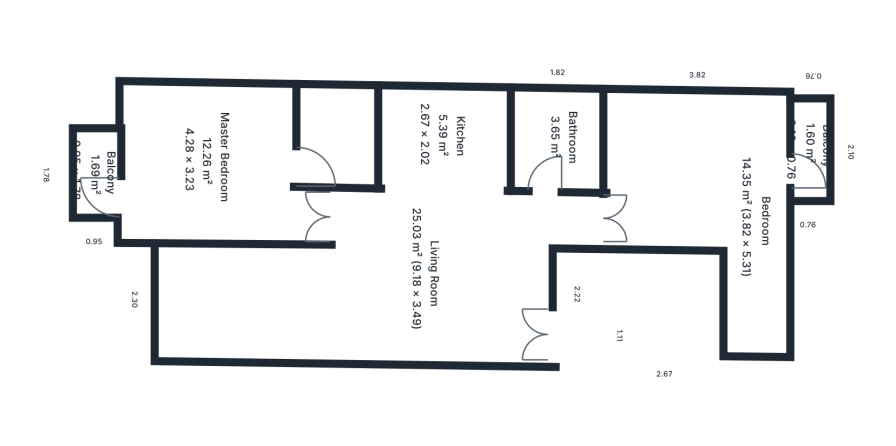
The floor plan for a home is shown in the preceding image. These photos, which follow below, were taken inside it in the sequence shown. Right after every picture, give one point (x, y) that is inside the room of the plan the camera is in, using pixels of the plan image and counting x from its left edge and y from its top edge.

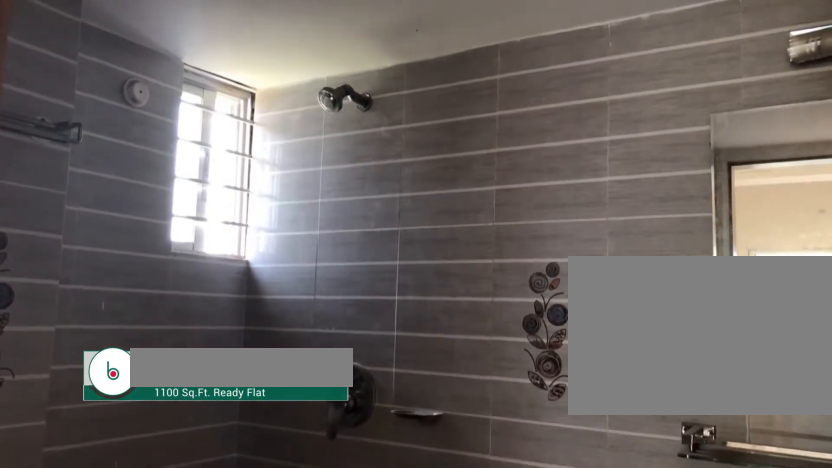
(350, 130)
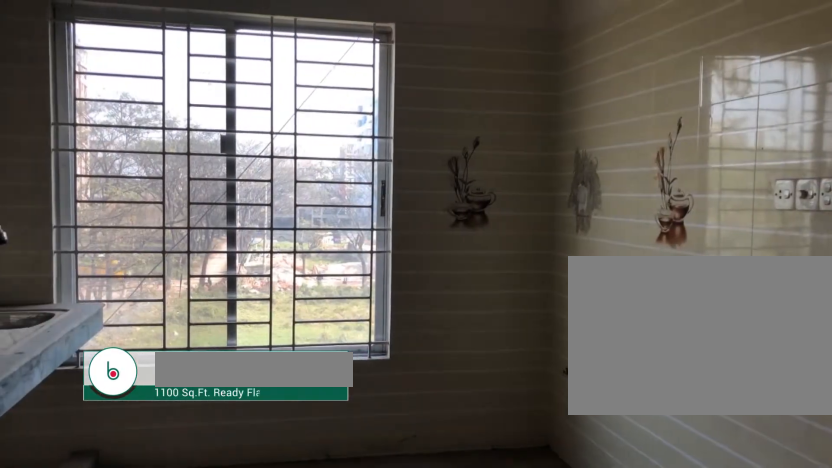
(442, 178)
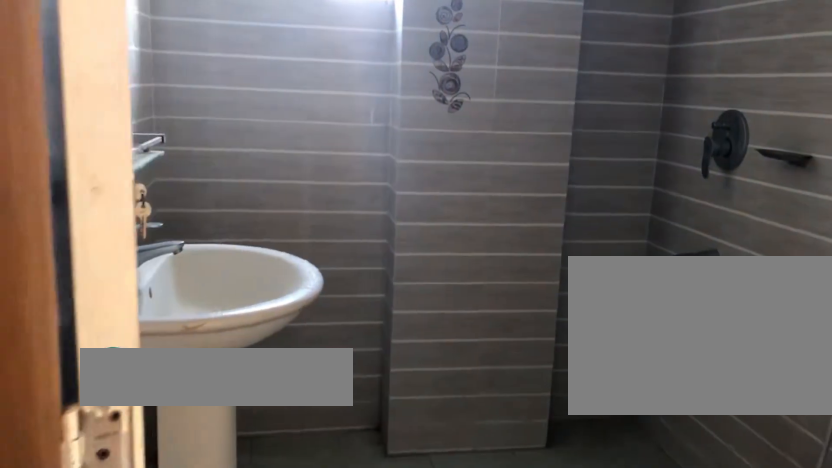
(557, 127)
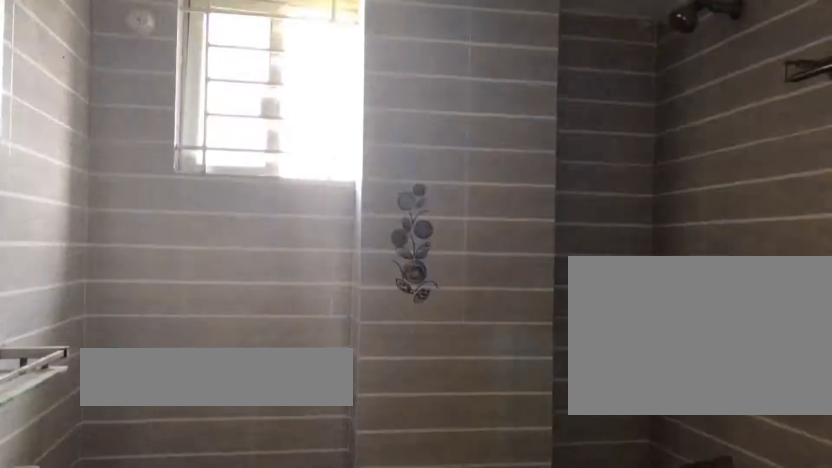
(557, 127)
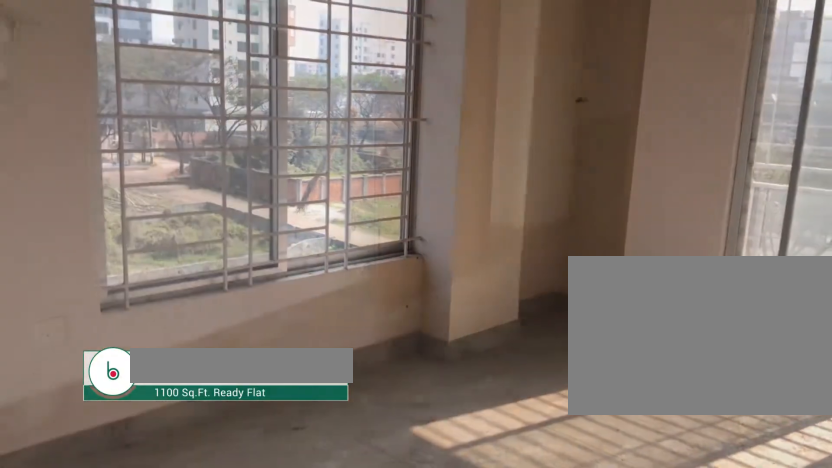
(660, 172)
